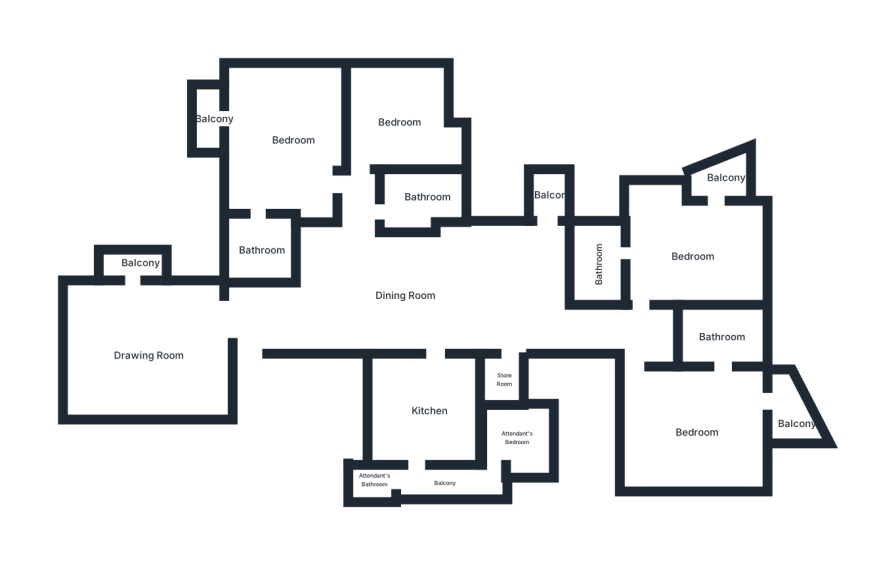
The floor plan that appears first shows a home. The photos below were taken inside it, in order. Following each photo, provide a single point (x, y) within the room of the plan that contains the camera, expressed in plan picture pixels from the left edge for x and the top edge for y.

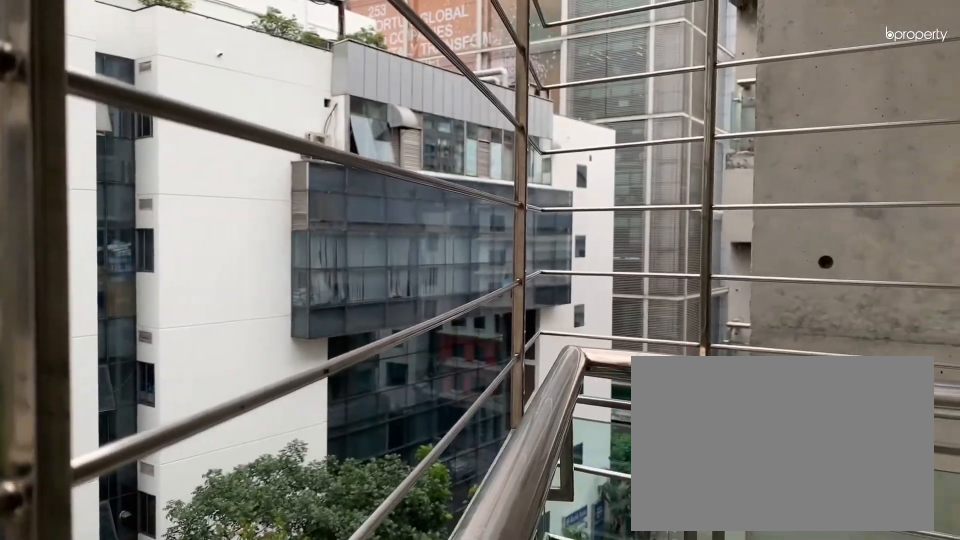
(730, 178)
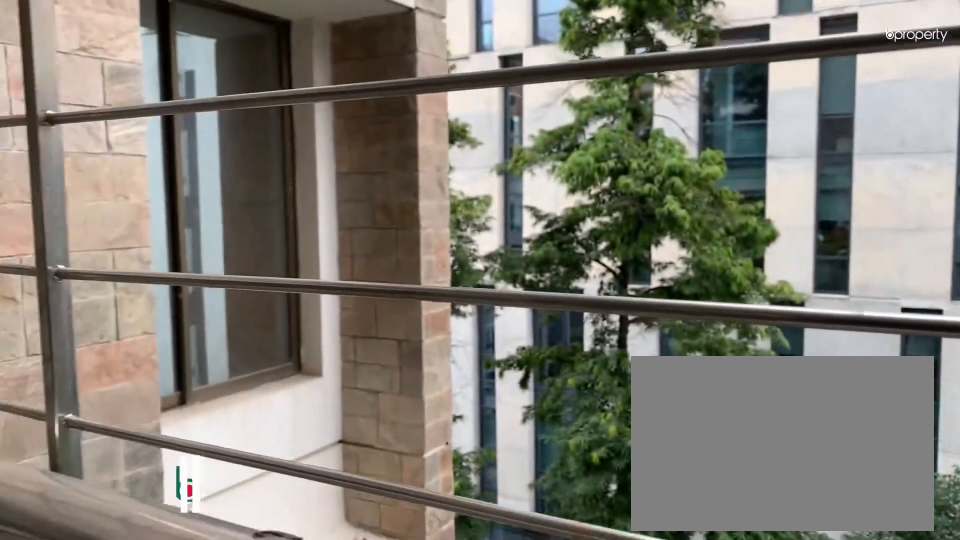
(550, 196)
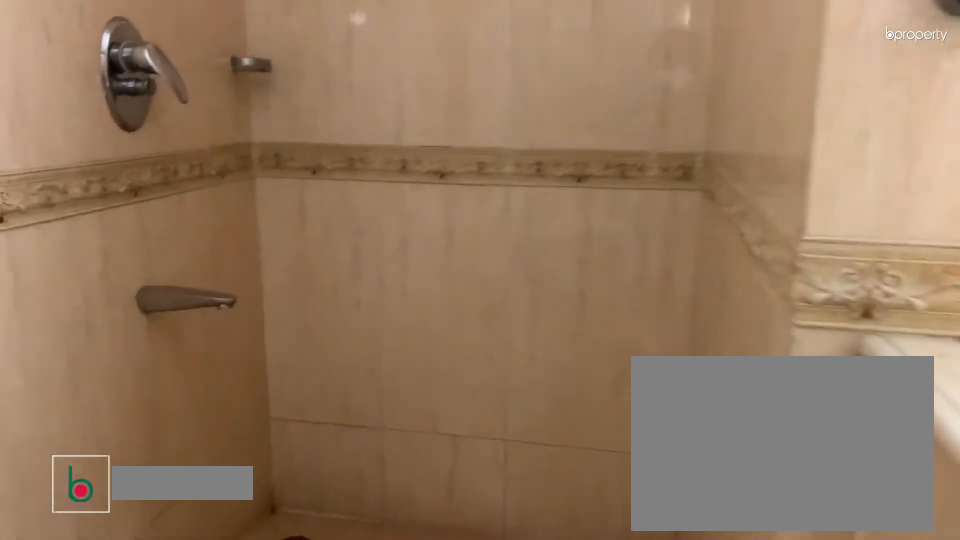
(419, 201)
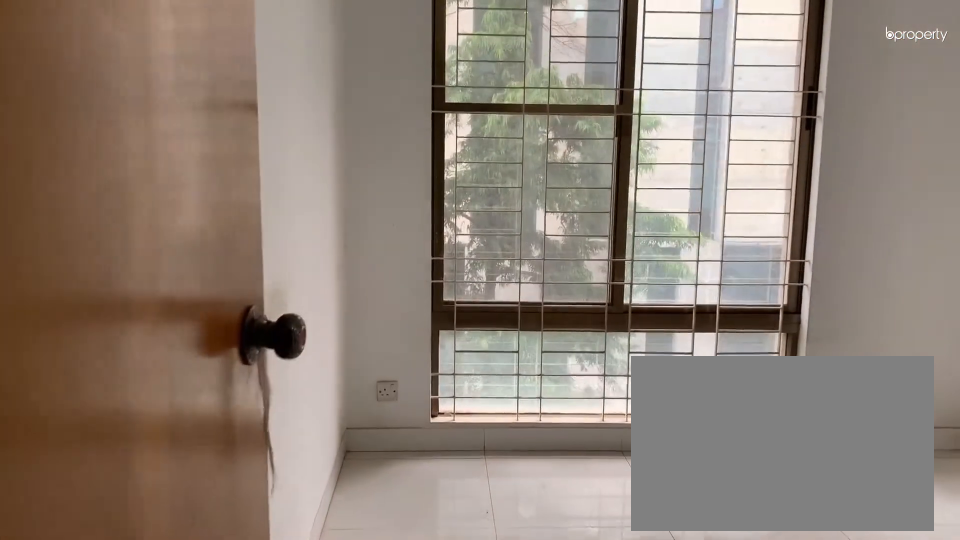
(400, 123)
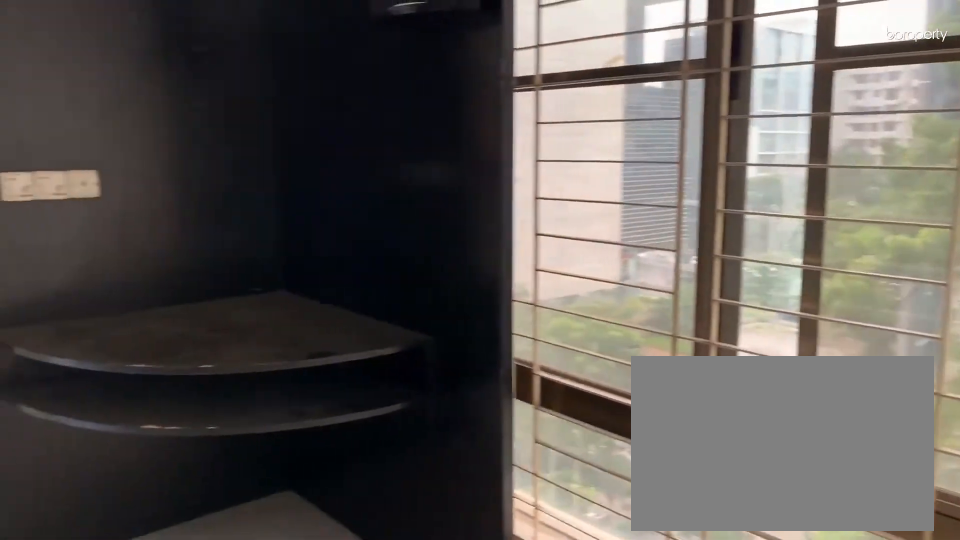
(294, 140)
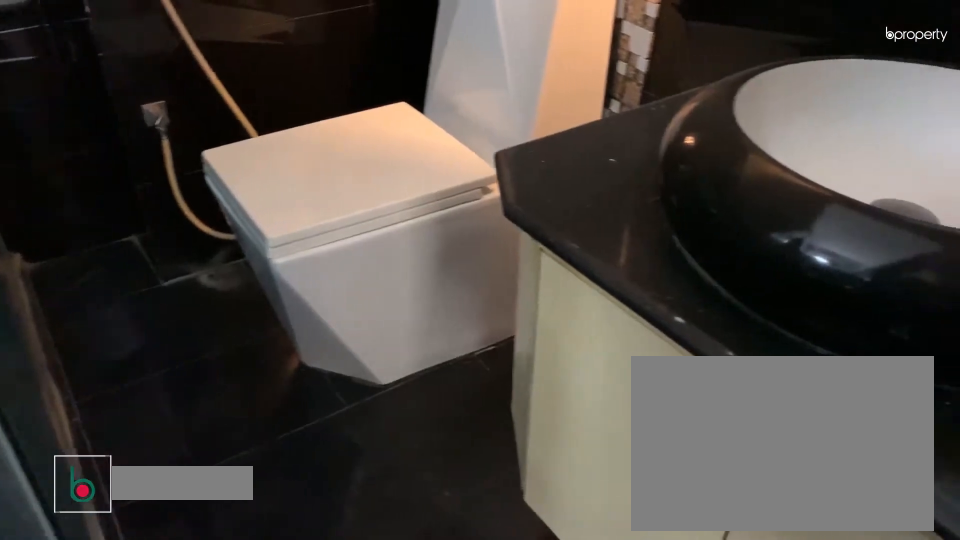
(261, 248)
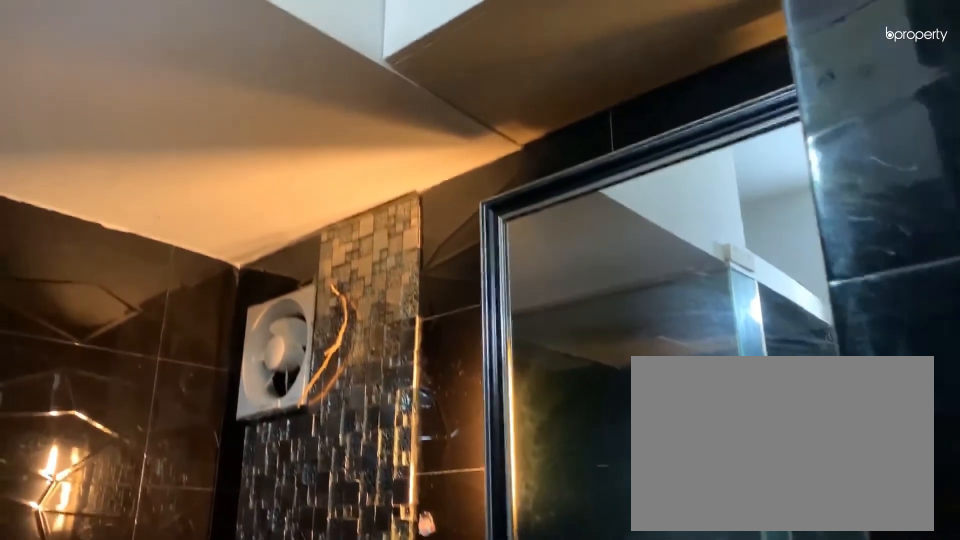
(261, 248)
